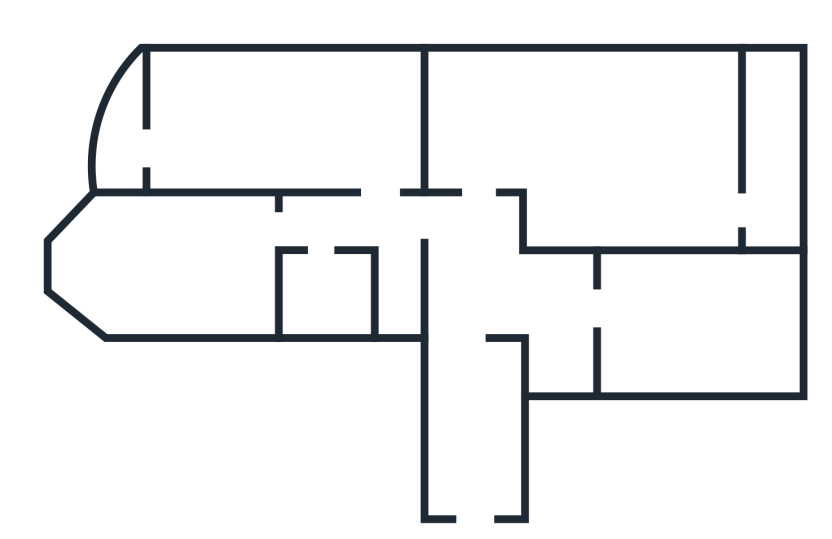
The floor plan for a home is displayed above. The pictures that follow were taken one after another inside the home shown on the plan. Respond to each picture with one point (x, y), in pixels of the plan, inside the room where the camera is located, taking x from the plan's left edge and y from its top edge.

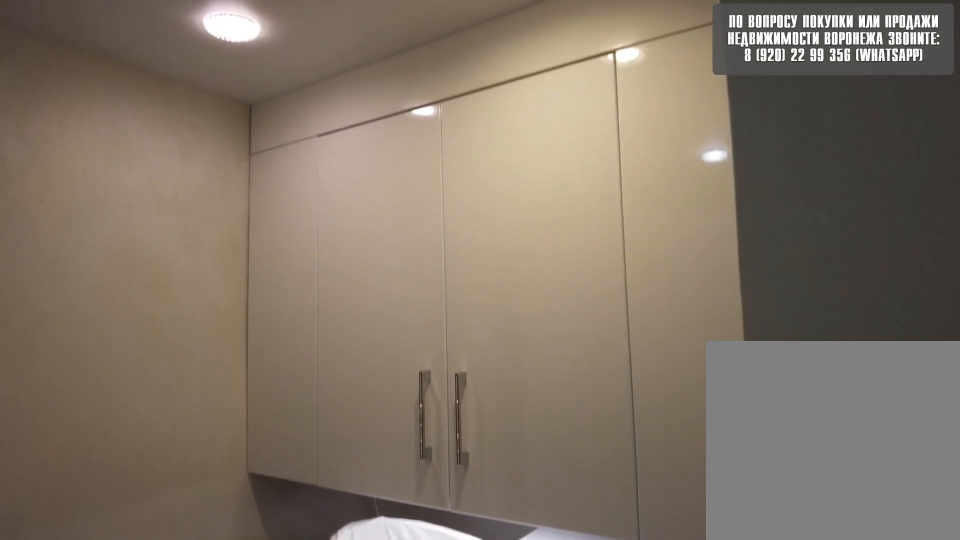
(568, 311)
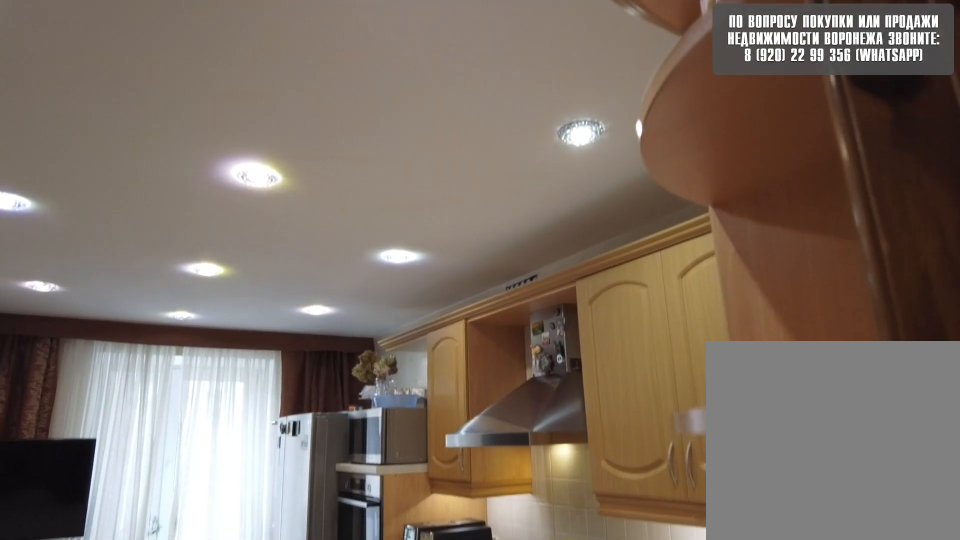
(666, 324)
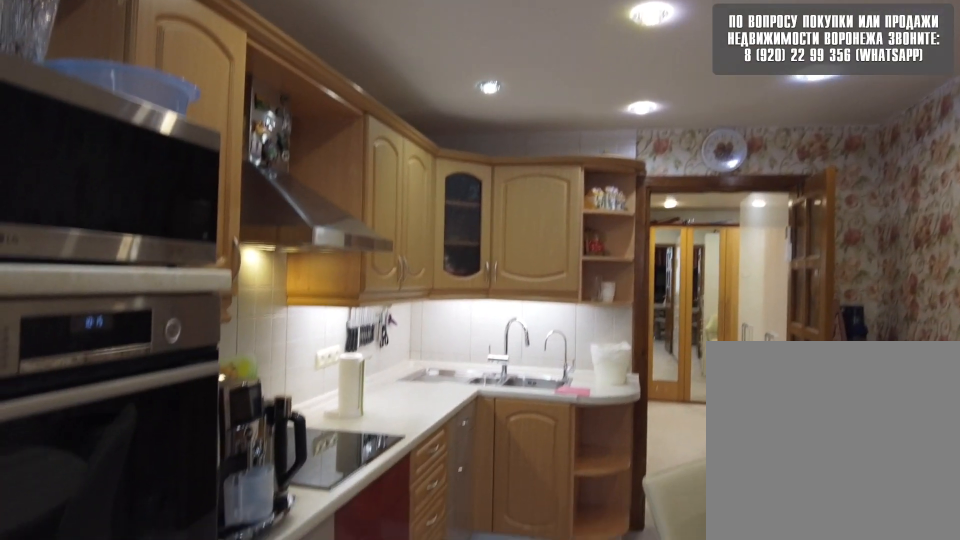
(666, 324)
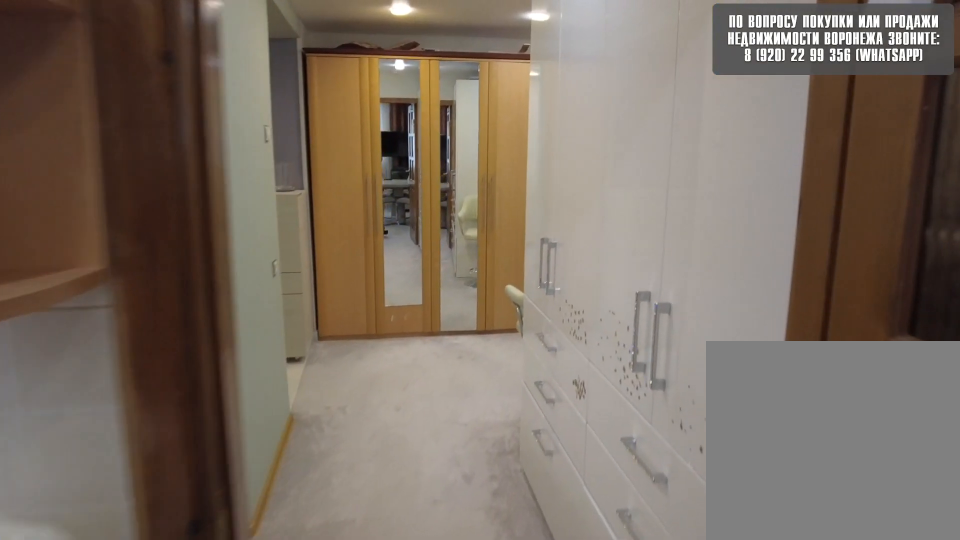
(573, 324)
